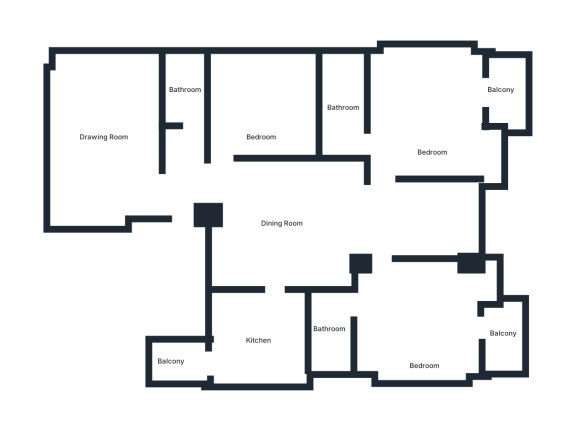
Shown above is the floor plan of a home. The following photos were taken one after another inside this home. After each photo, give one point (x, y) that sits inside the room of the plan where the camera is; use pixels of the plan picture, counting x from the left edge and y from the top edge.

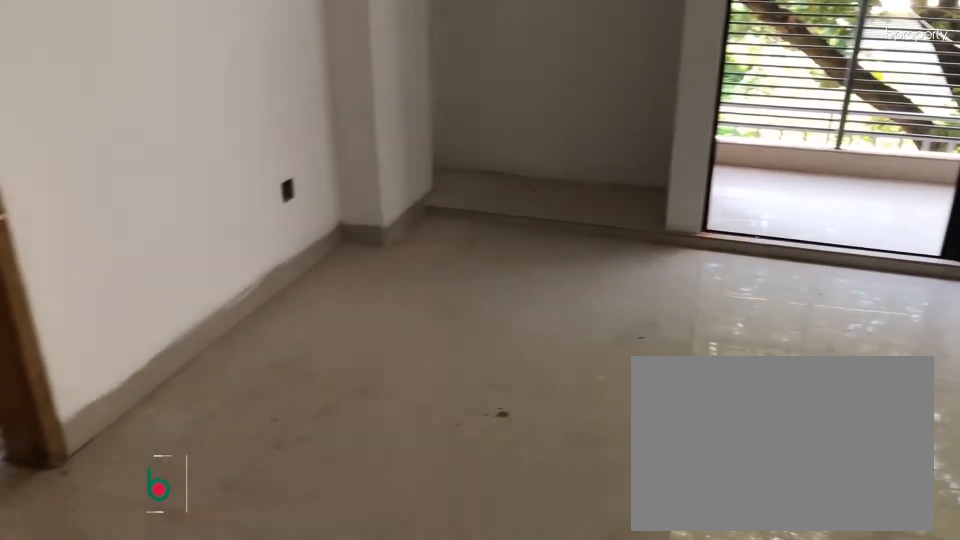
(423, 336)
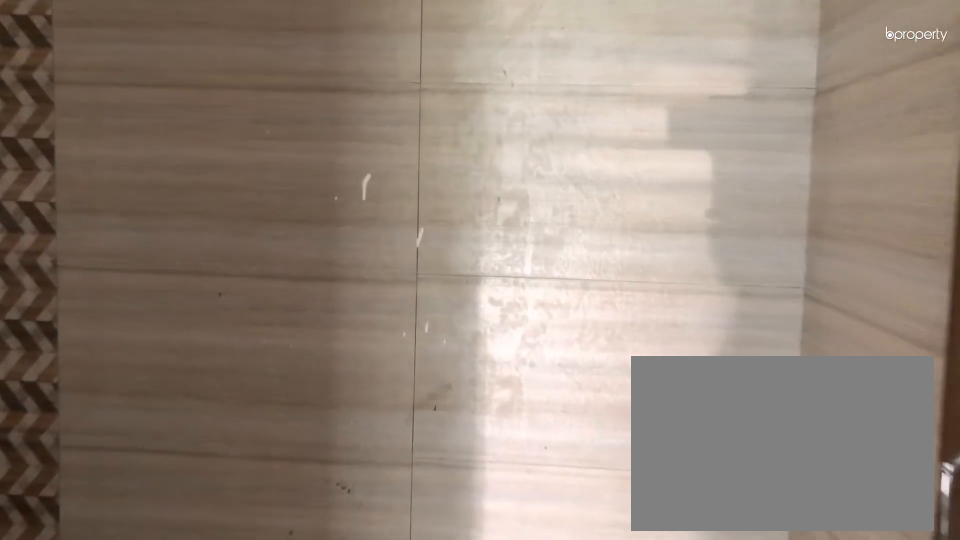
(330, 344)
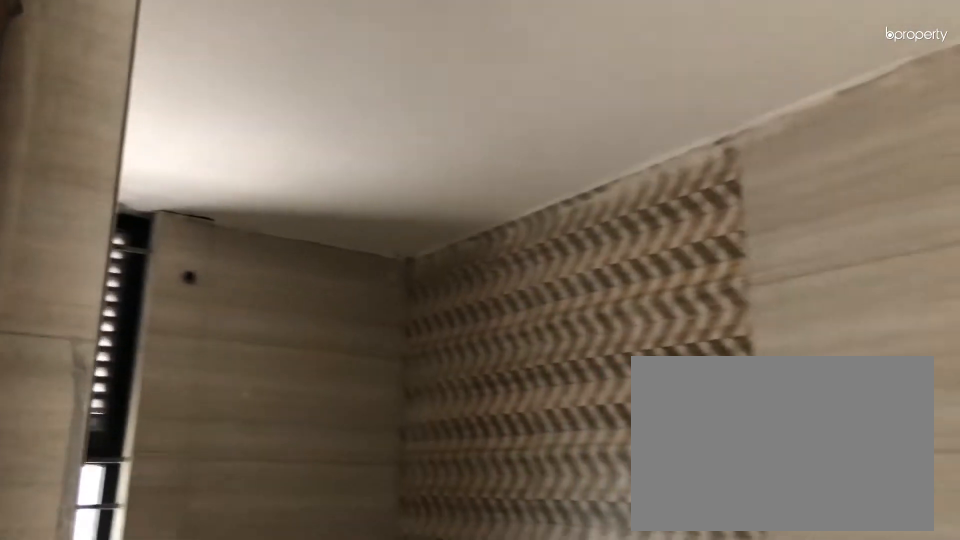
(330, 344)
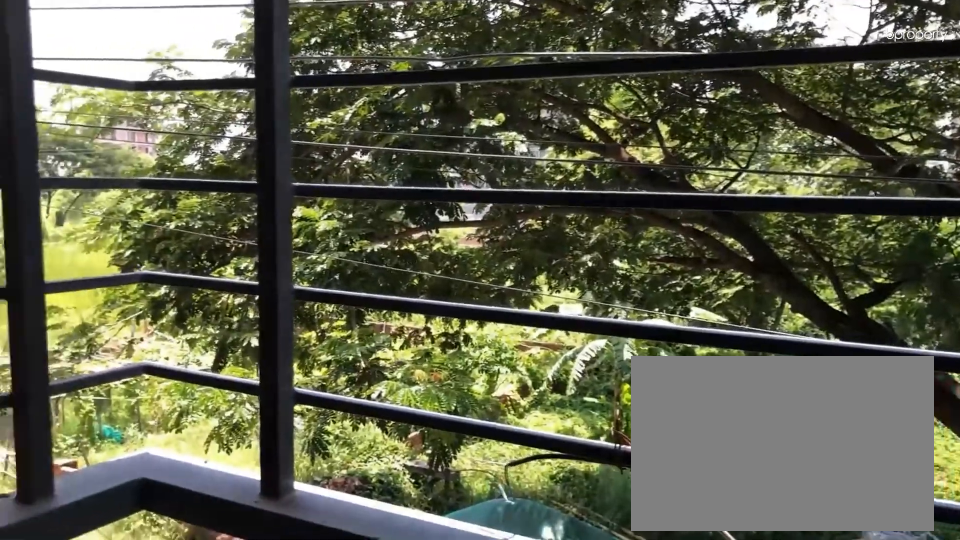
(502, 342)
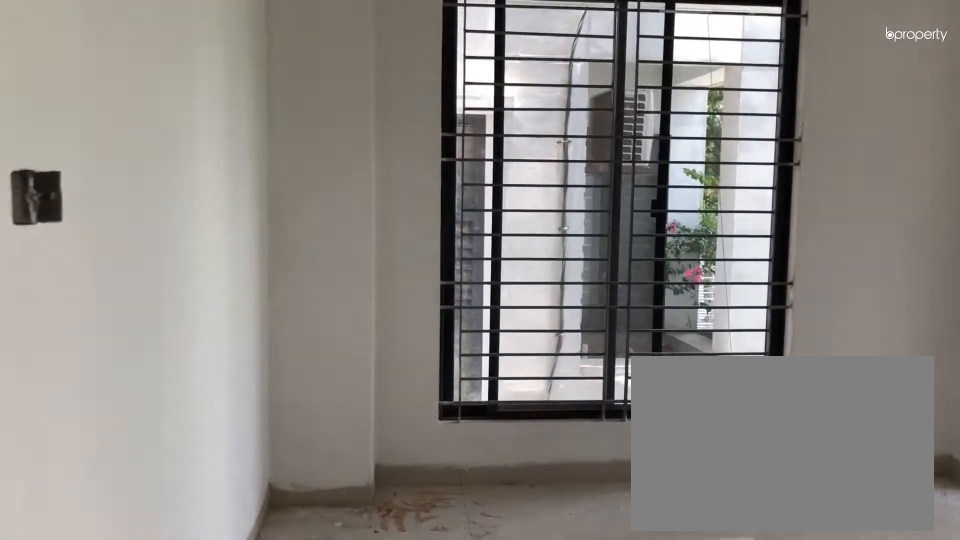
(431, 126)
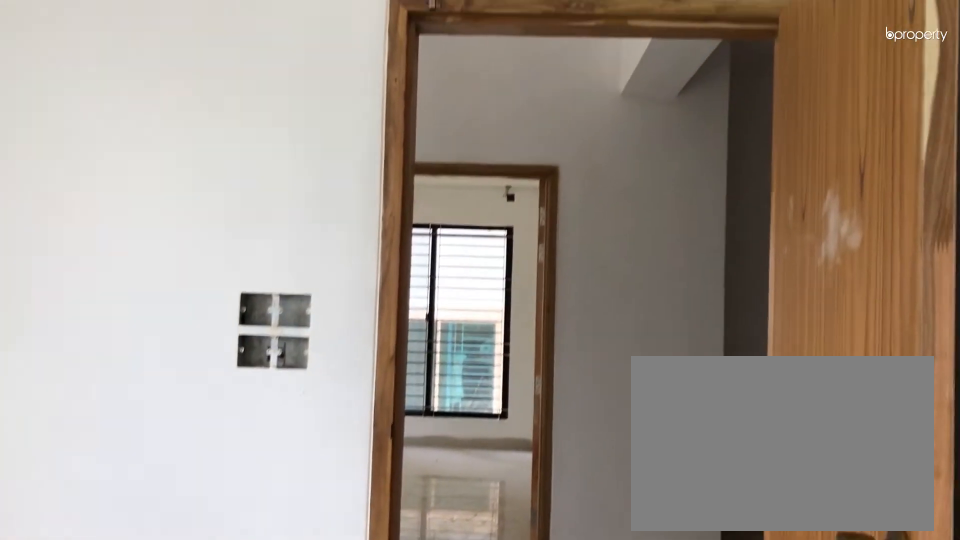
(431, 126)
